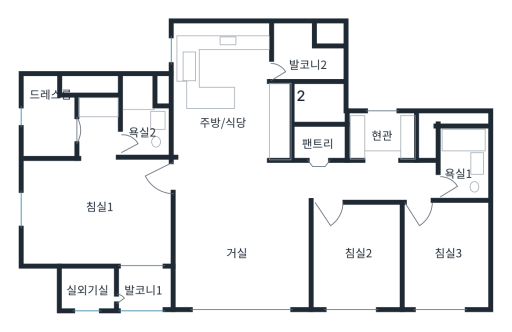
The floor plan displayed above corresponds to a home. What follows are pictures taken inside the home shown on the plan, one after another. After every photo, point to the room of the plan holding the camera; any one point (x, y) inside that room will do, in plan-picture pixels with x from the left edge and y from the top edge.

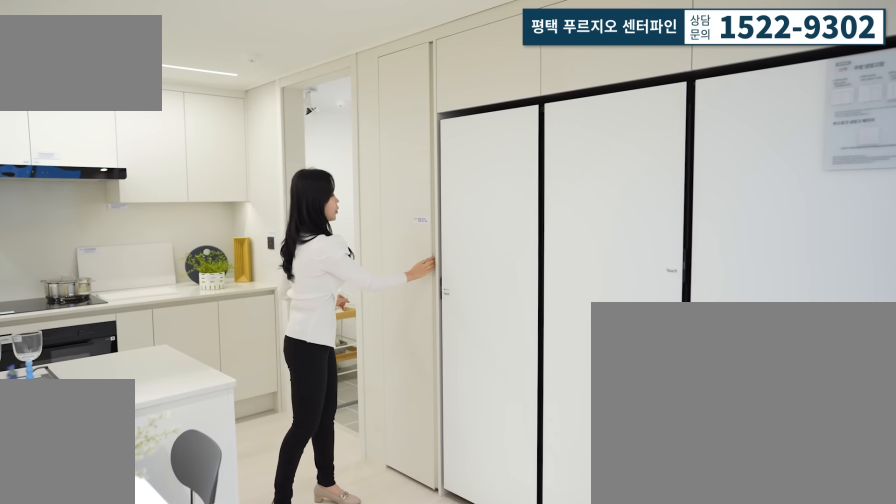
(233, 100)
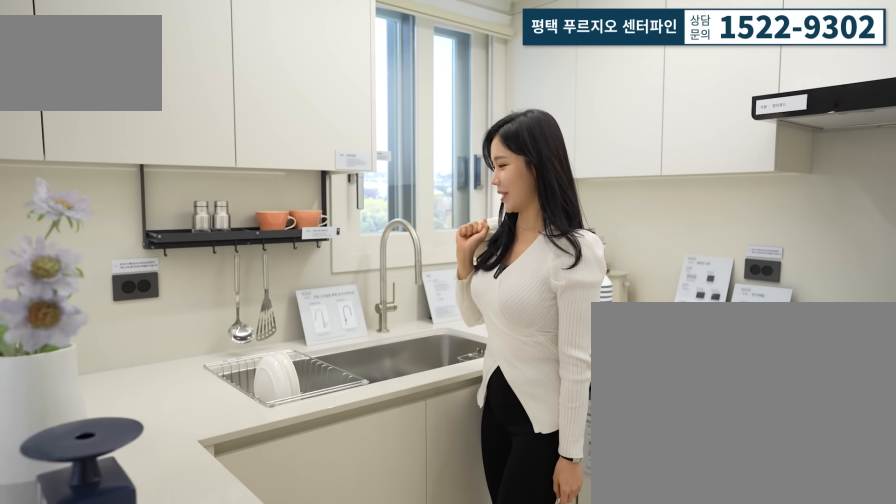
(233, 100)
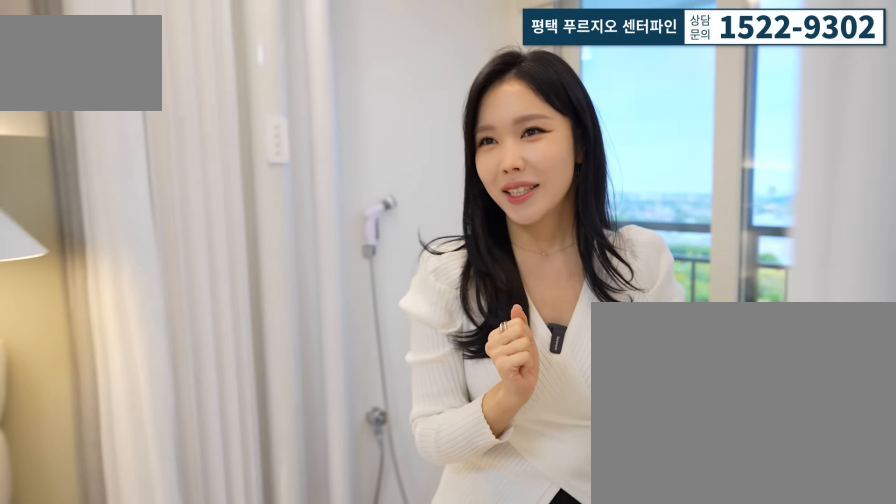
(140, 281)
